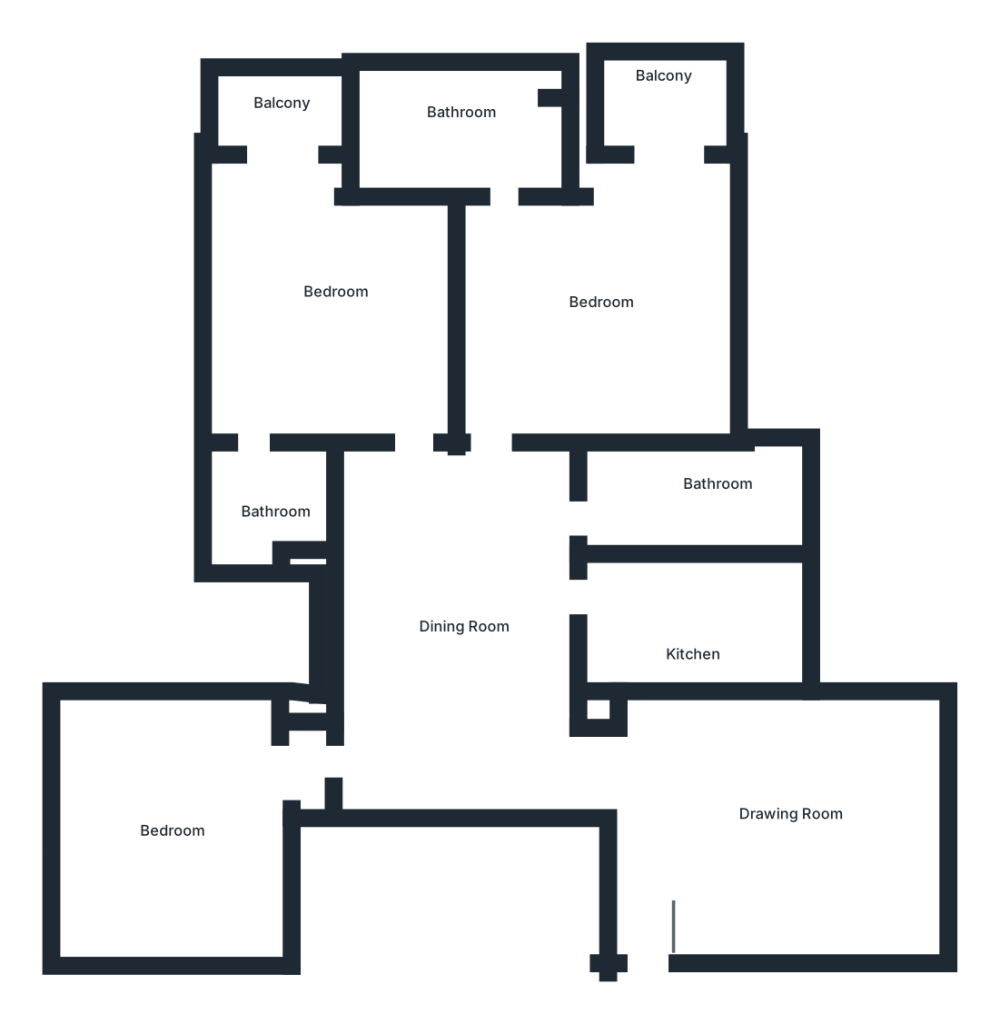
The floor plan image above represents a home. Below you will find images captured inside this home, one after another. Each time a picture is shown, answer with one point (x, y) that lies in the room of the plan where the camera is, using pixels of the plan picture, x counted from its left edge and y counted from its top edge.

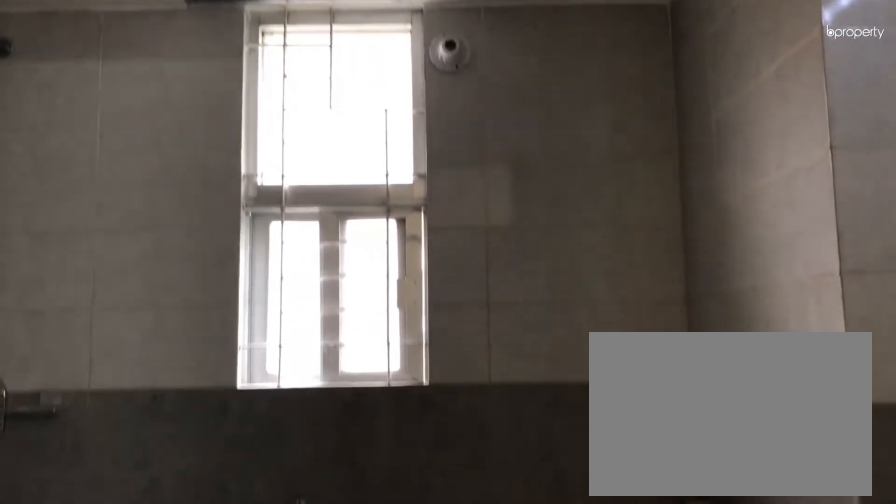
(457, 116)
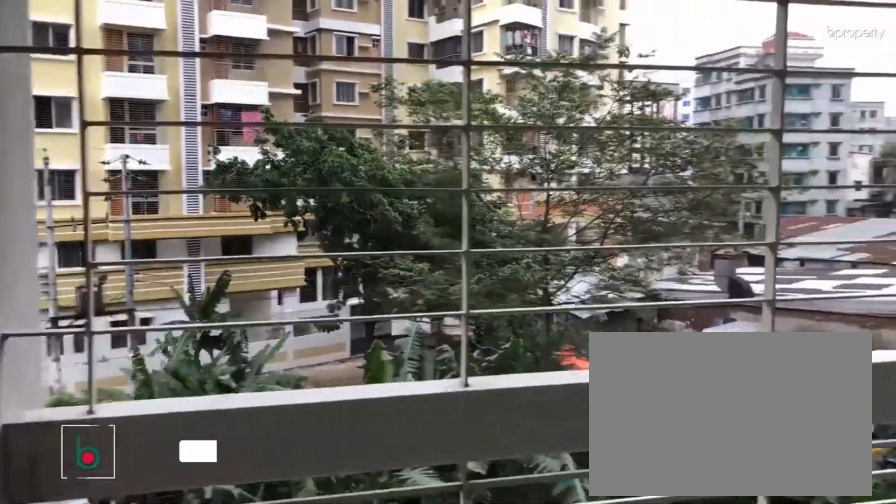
(664, 89)
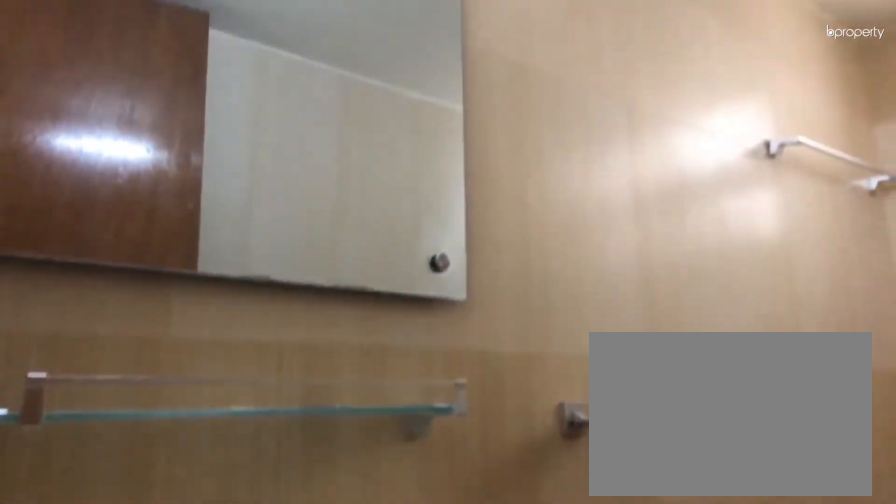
(708, 497)
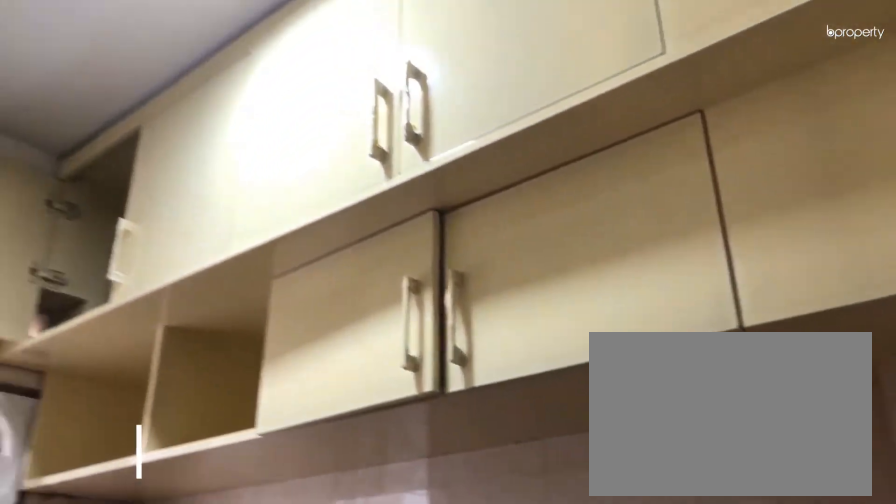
(686, 626)
